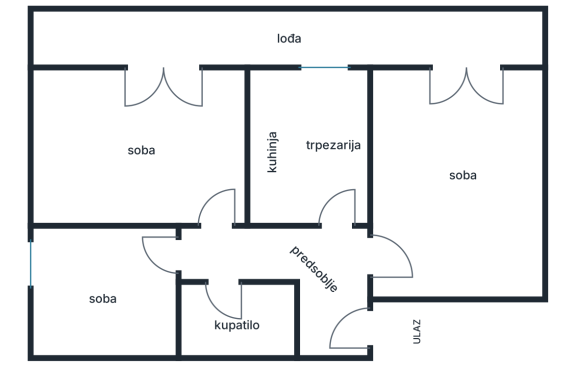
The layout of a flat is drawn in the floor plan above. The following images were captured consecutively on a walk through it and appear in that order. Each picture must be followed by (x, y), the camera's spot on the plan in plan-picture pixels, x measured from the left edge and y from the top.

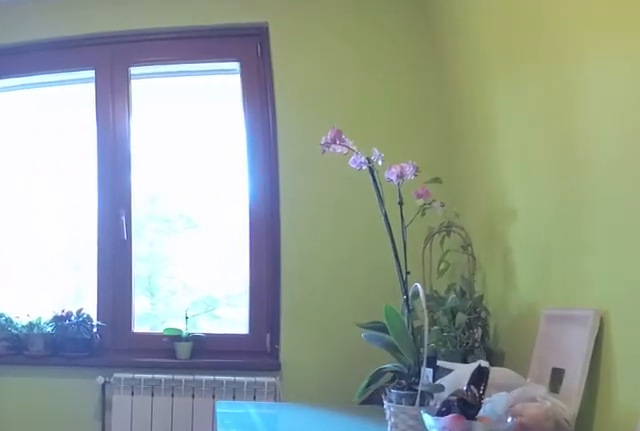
(354, 213)
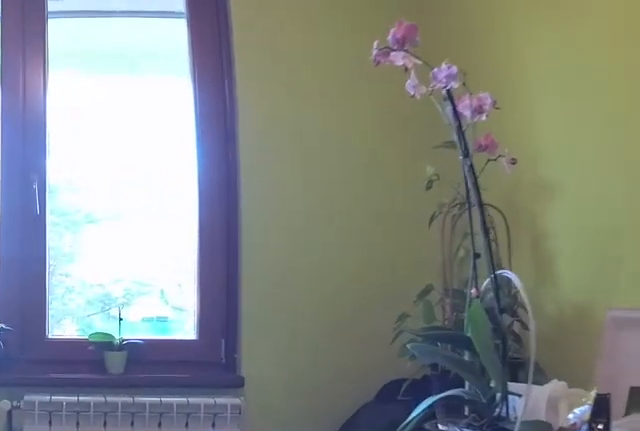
(354, 176)
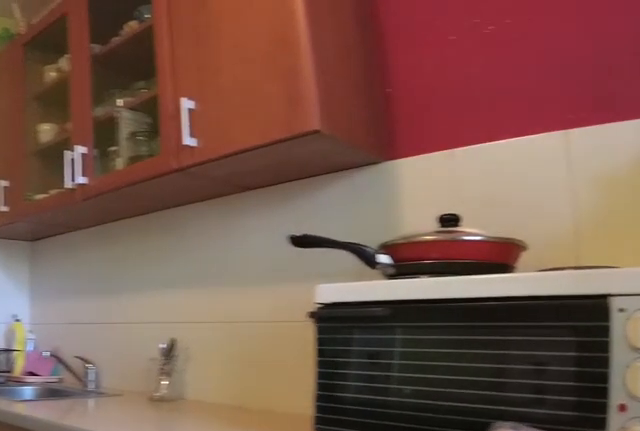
(350, 89)
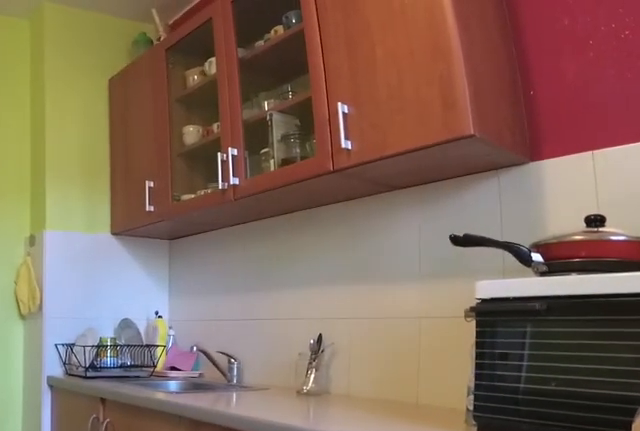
(340, 90)
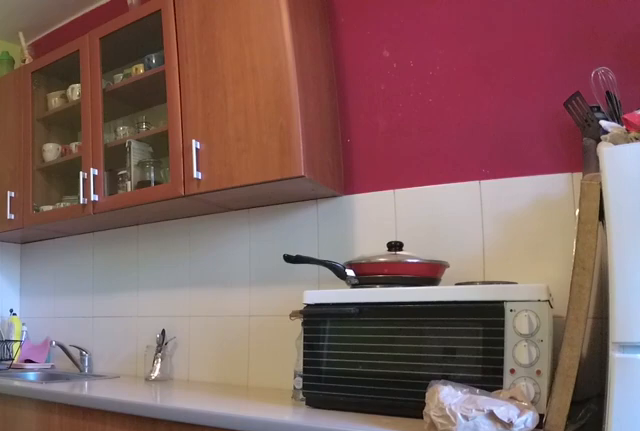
(338, 90)
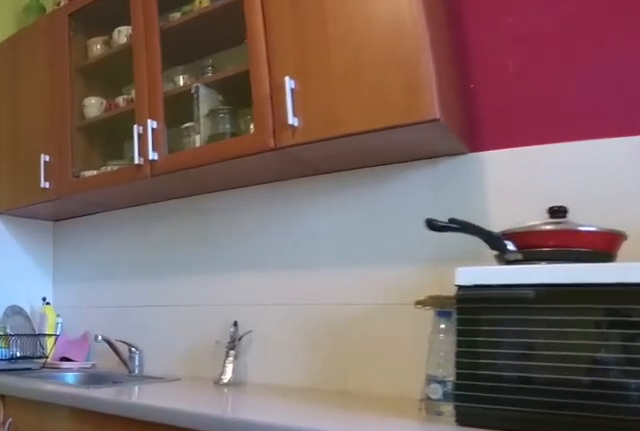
(338, 123)
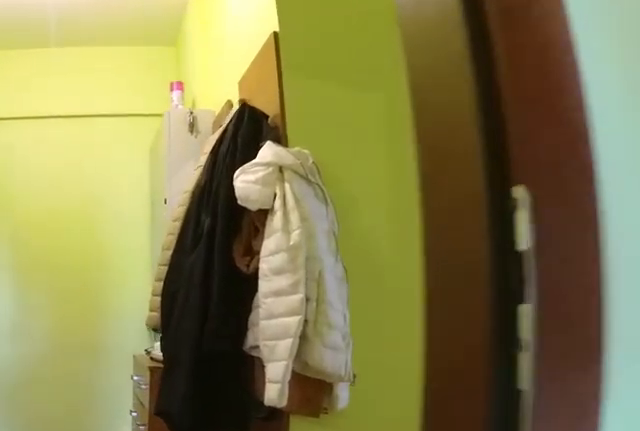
(338, 202)
